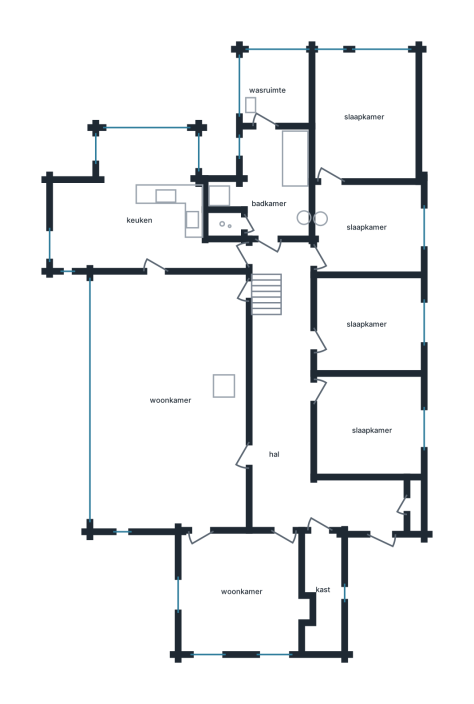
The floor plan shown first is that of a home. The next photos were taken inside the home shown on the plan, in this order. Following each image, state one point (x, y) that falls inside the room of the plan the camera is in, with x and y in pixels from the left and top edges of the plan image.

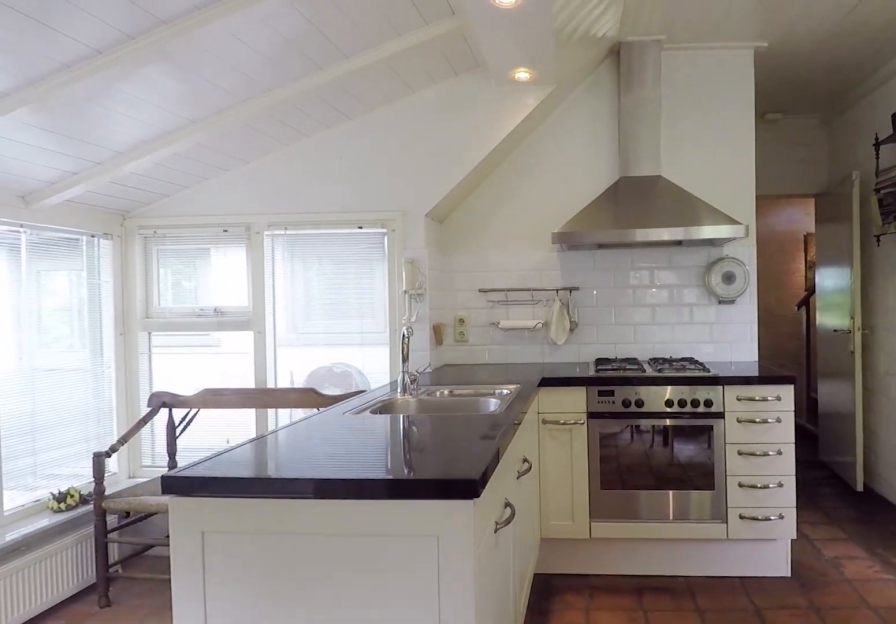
(140, 209)
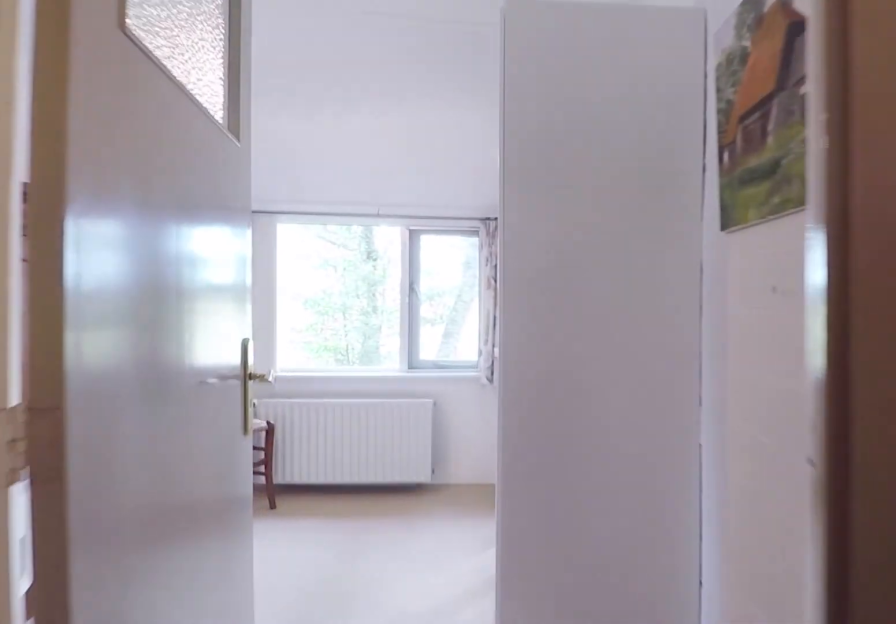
(300, 416)
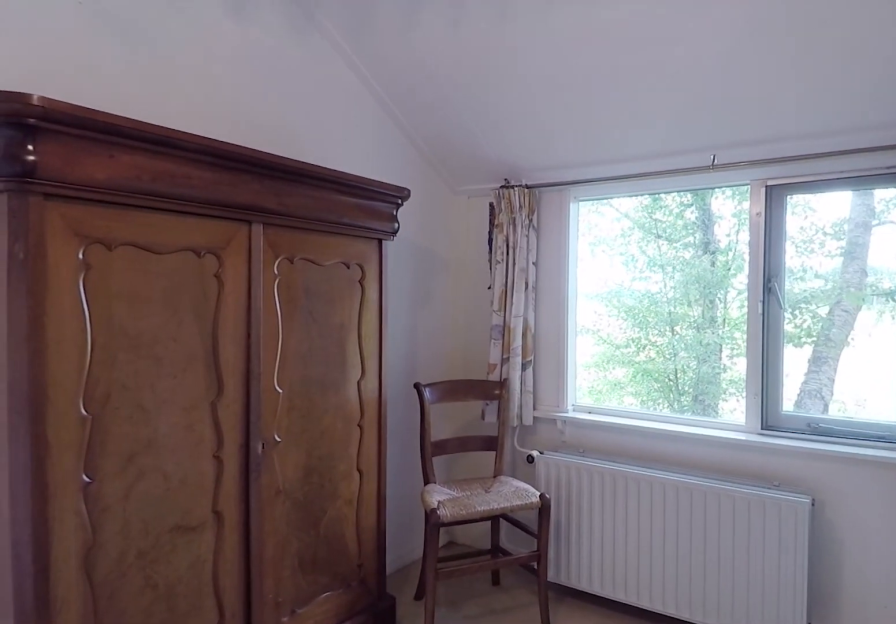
(367, 228)
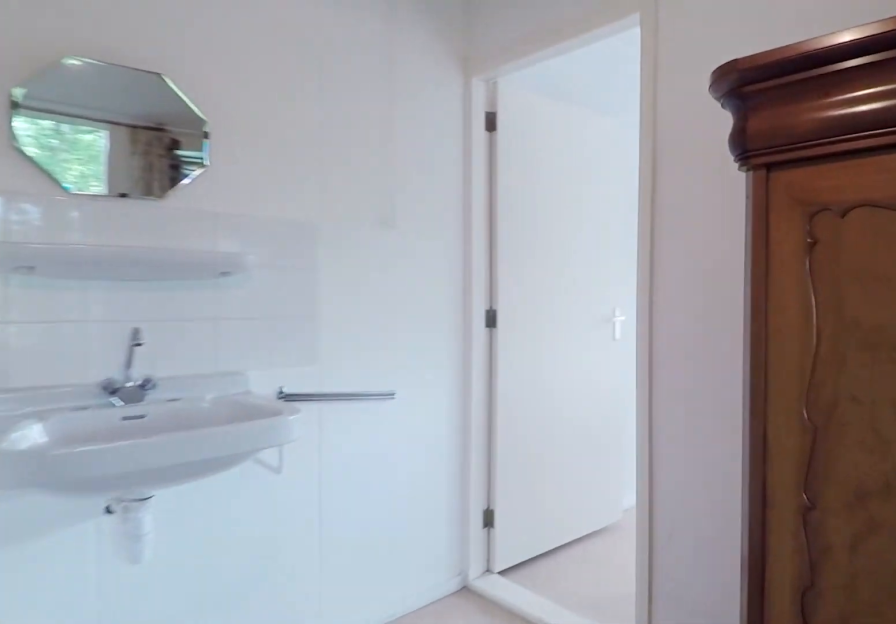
(367, 228)
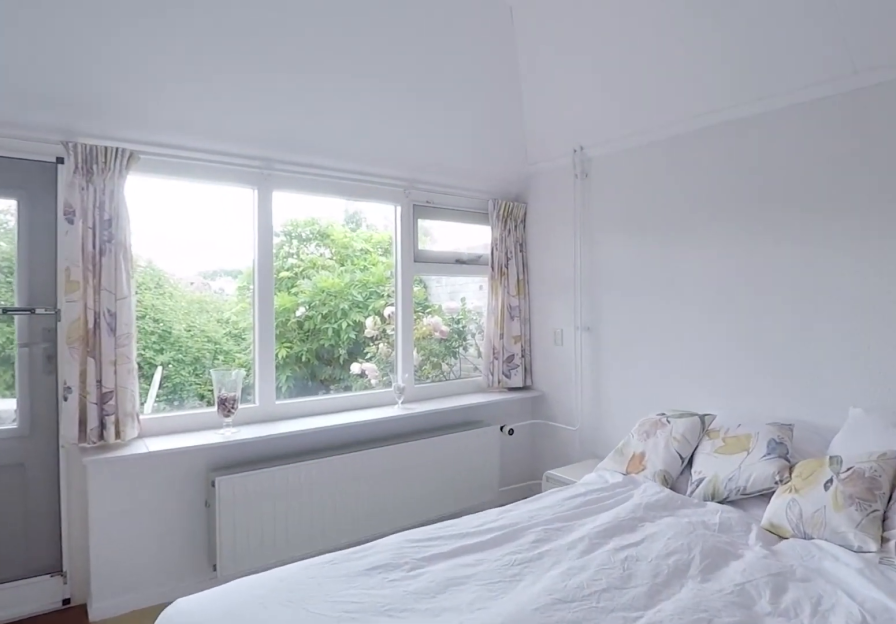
(363, 116)
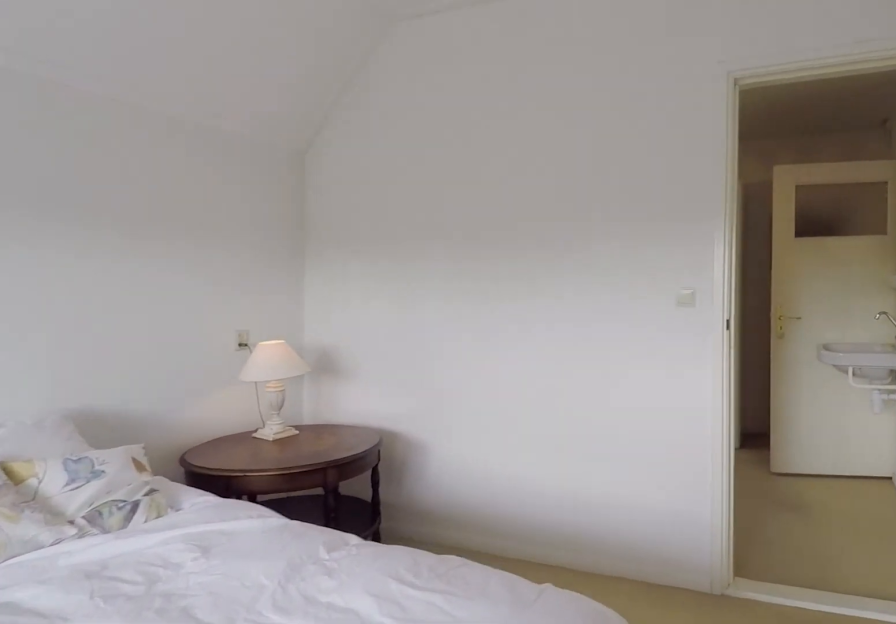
(363, 116)
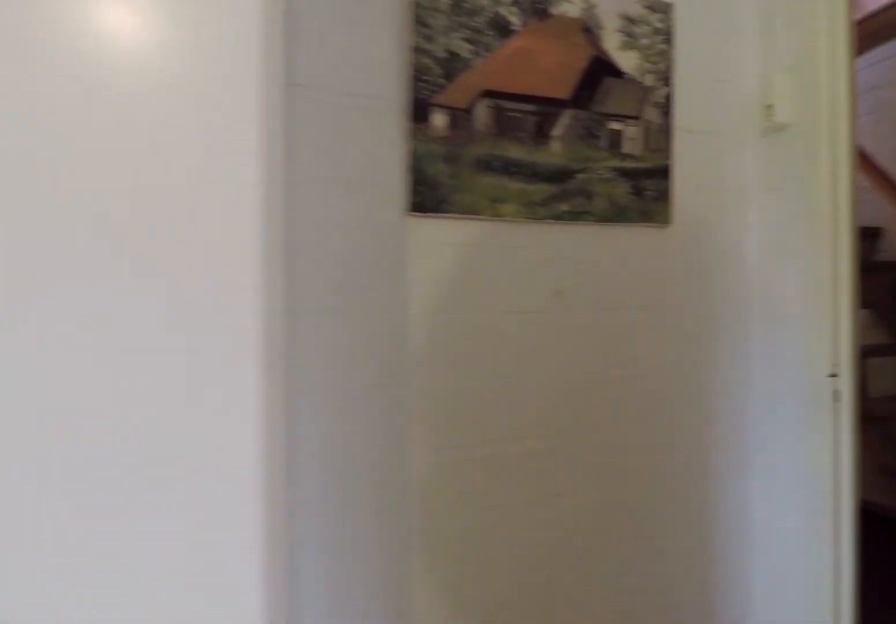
(366, 228)
